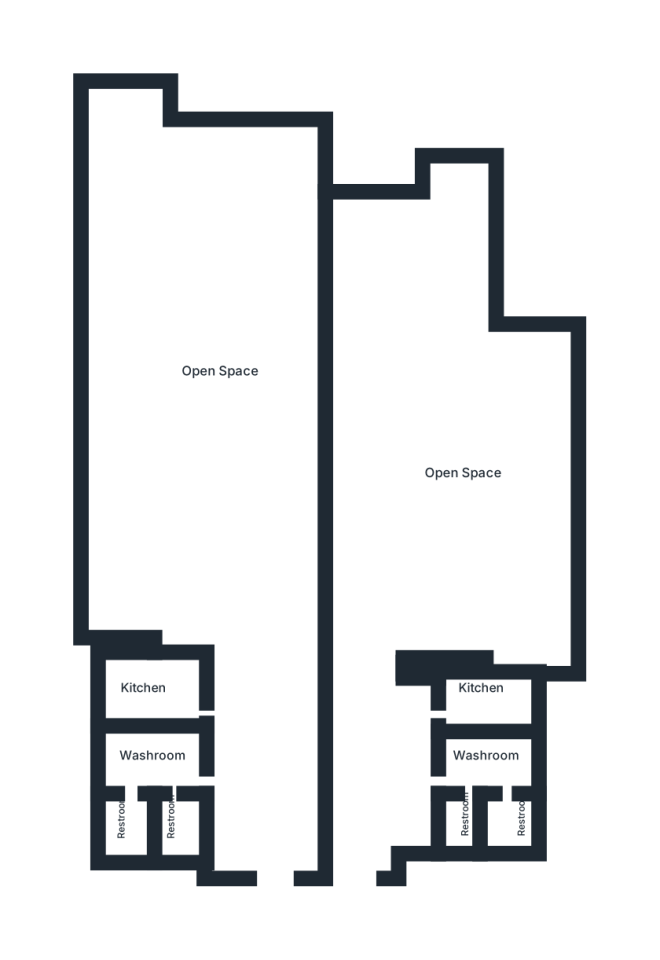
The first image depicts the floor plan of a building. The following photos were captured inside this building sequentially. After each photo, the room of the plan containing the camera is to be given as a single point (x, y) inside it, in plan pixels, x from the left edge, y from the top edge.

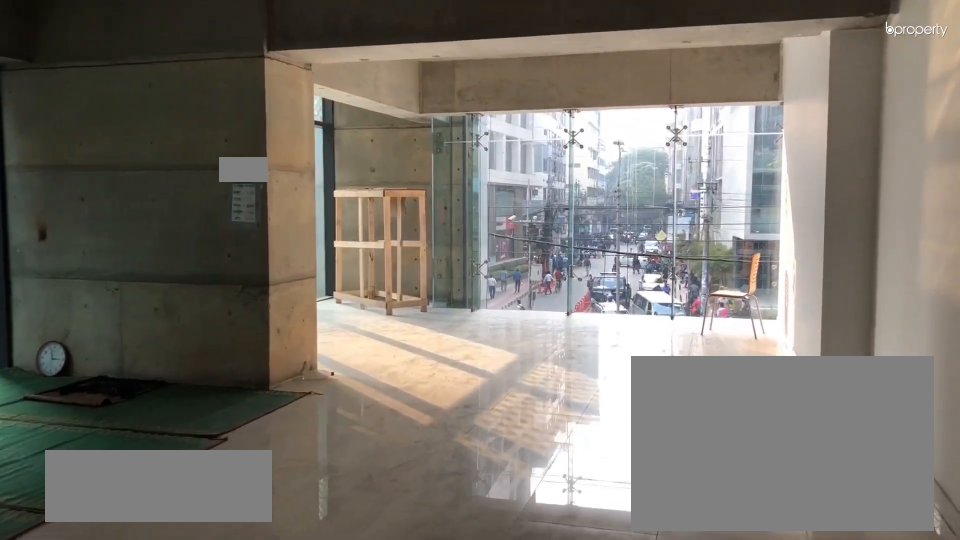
(218, 334)
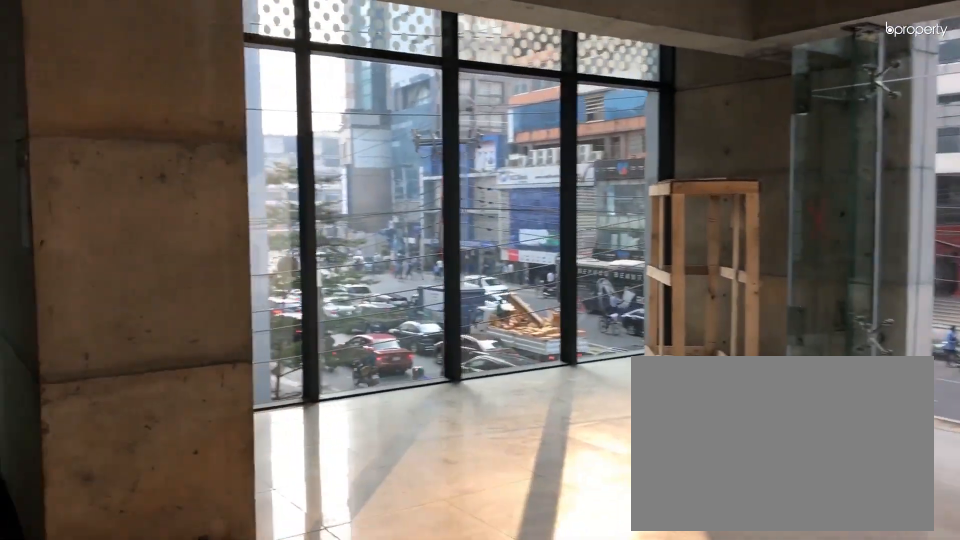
(218, 334)
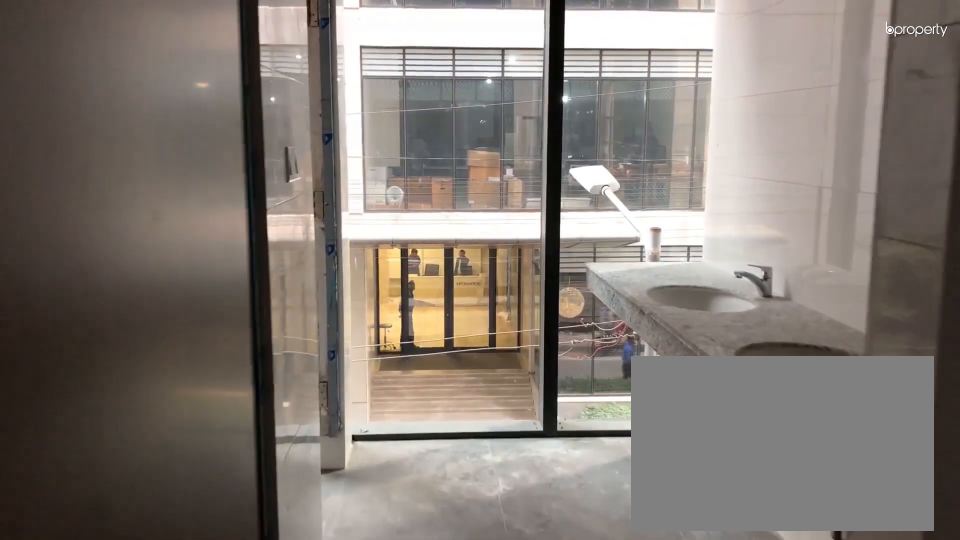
(165, 772)
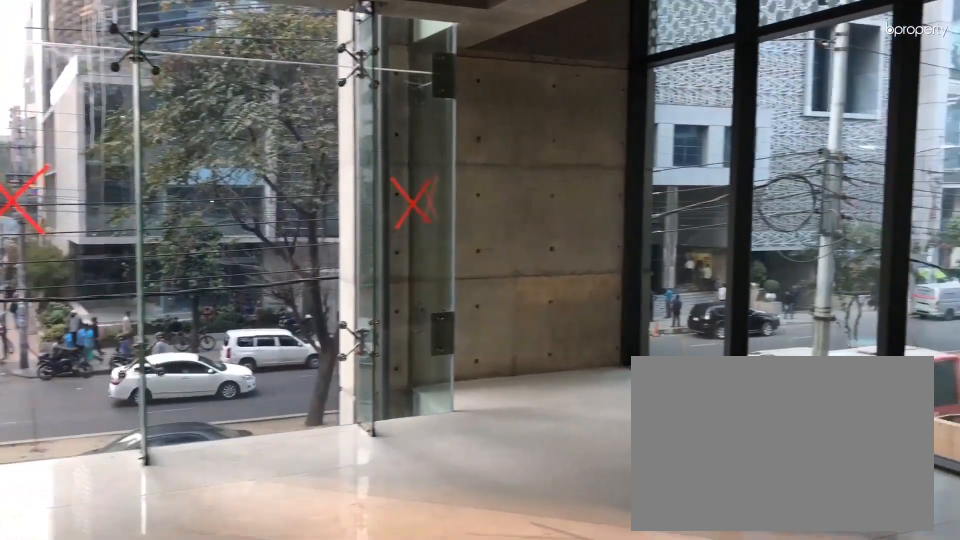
(369, 393)
